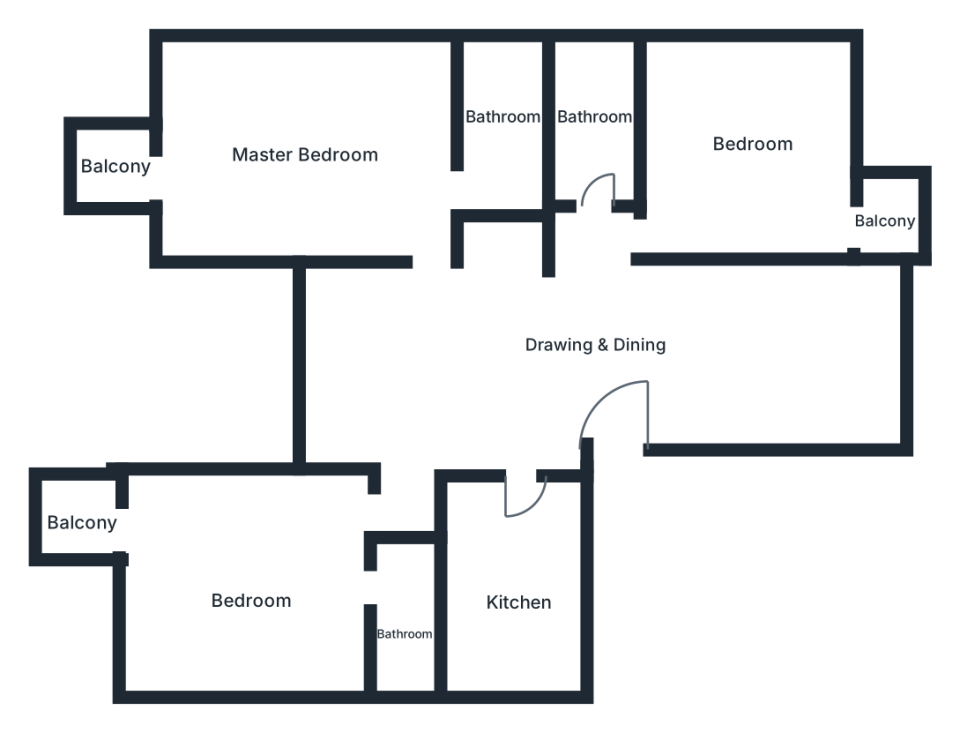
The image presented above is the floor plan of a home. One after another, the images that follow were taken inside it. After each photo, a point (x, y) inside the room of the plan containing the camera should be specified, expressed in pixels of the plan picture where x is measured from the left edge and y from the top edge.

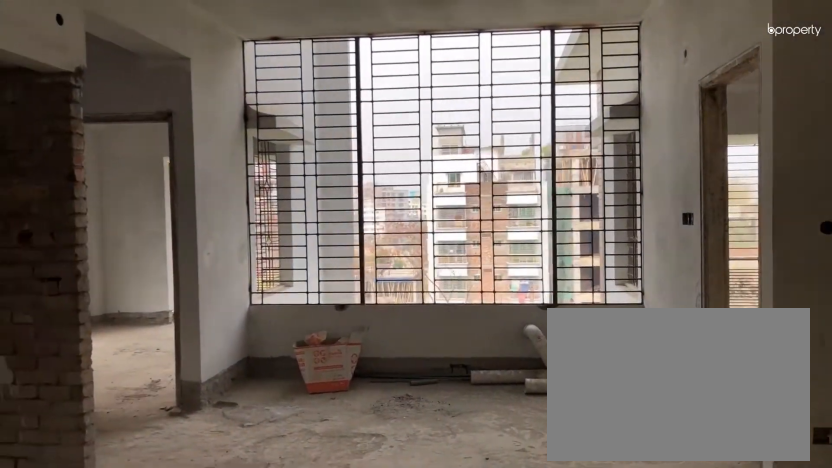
(436, 363)
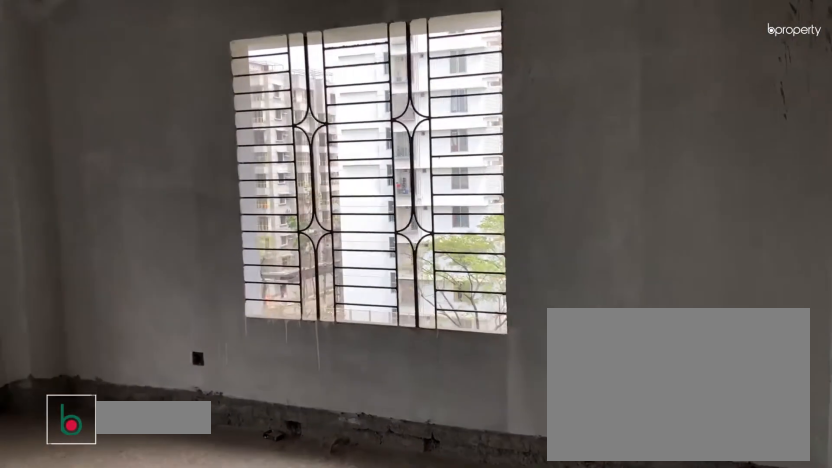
(321, 144)
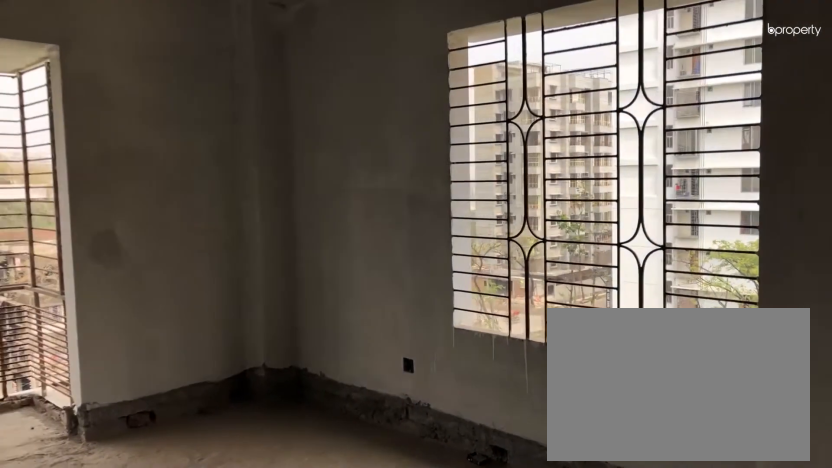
(321, 144)
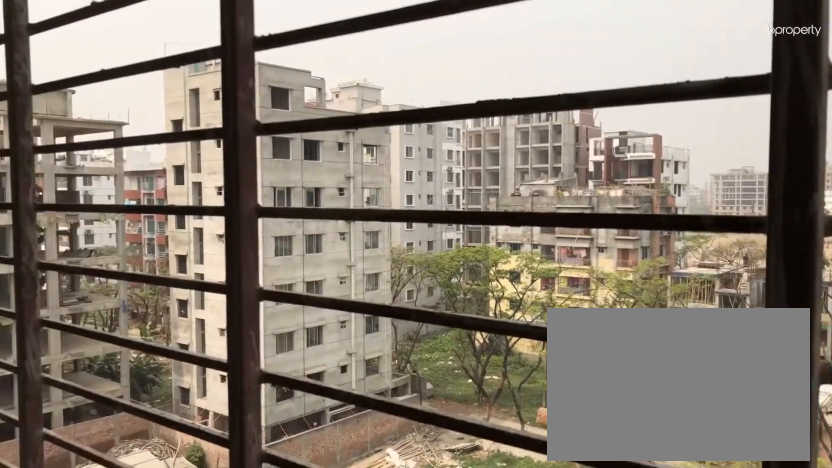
(120, 170)
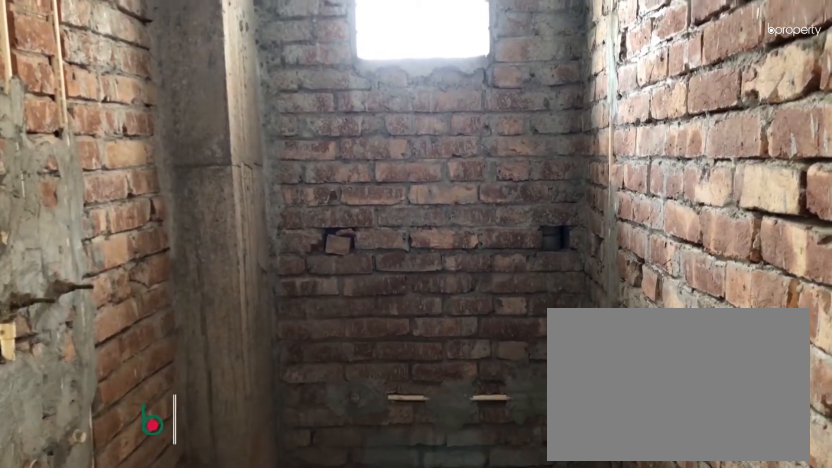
(588, 115)
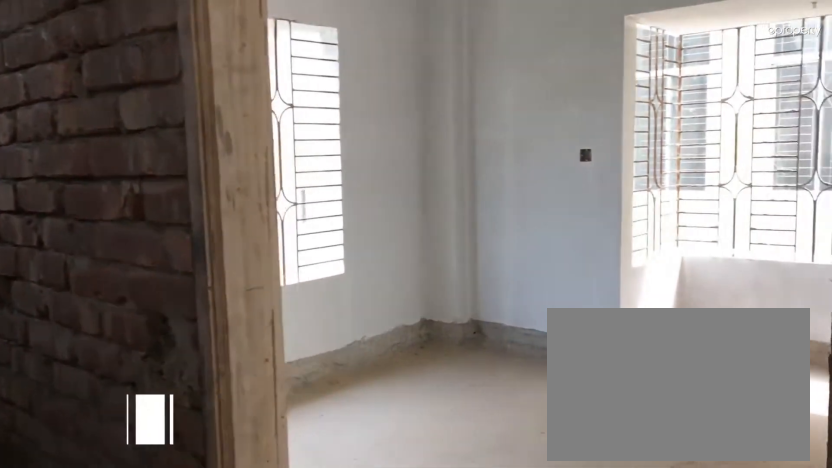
(674, 231)
